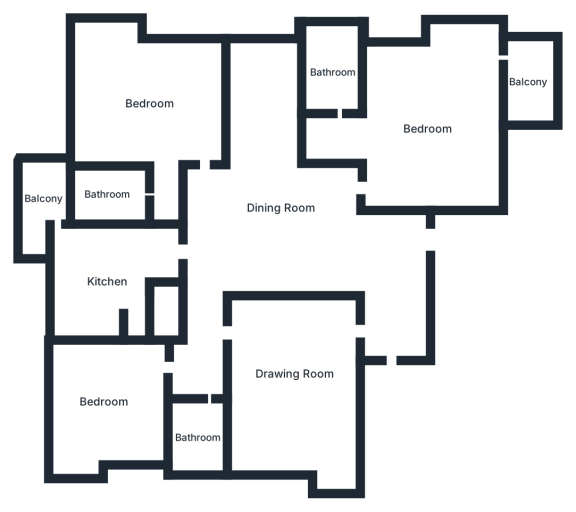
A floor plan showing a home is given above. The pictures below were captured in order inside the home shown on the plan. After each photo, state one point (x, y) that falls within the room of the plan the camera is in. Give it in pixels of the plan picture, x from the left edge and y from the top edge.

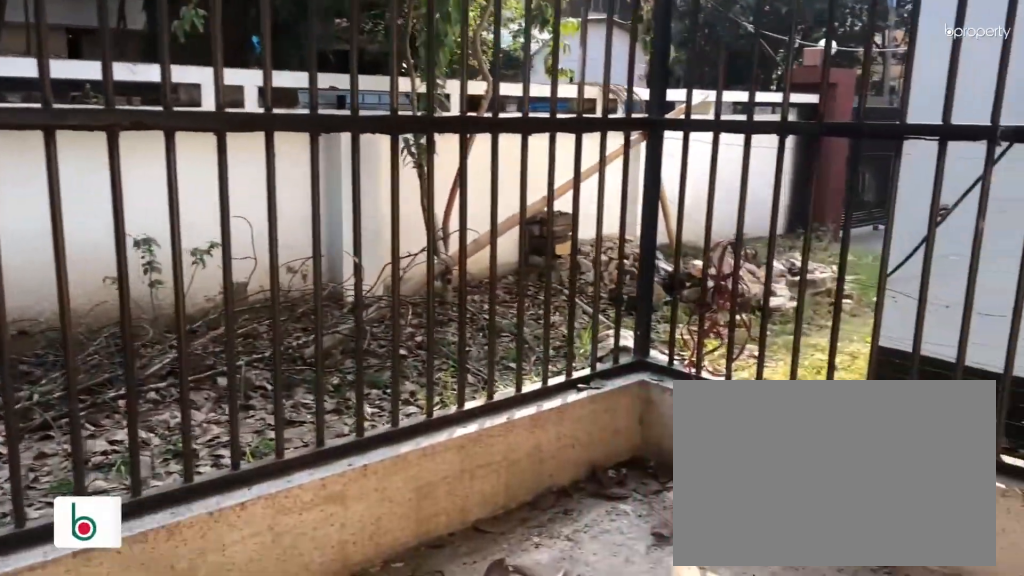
(531, 78)
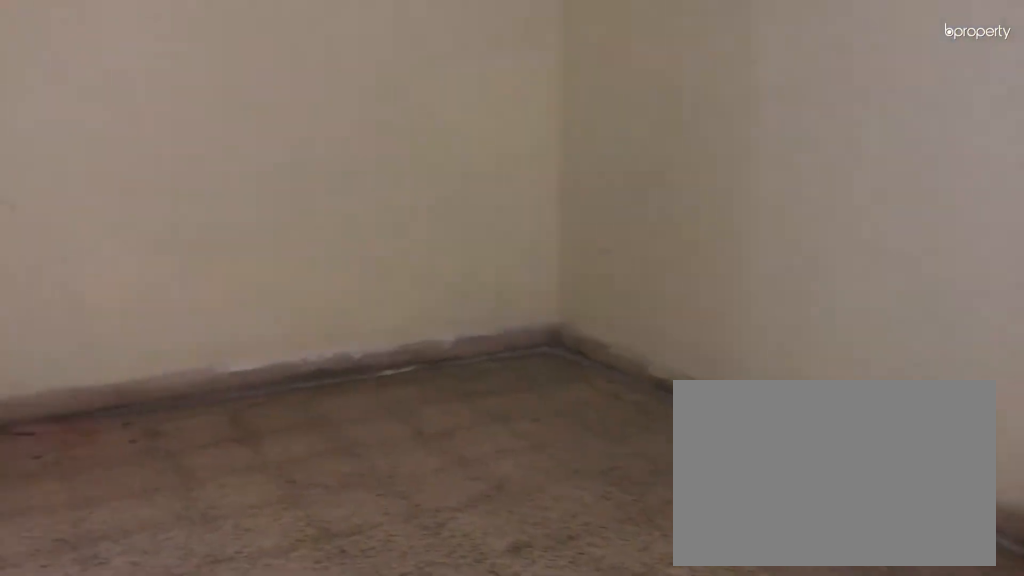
(149, 108)
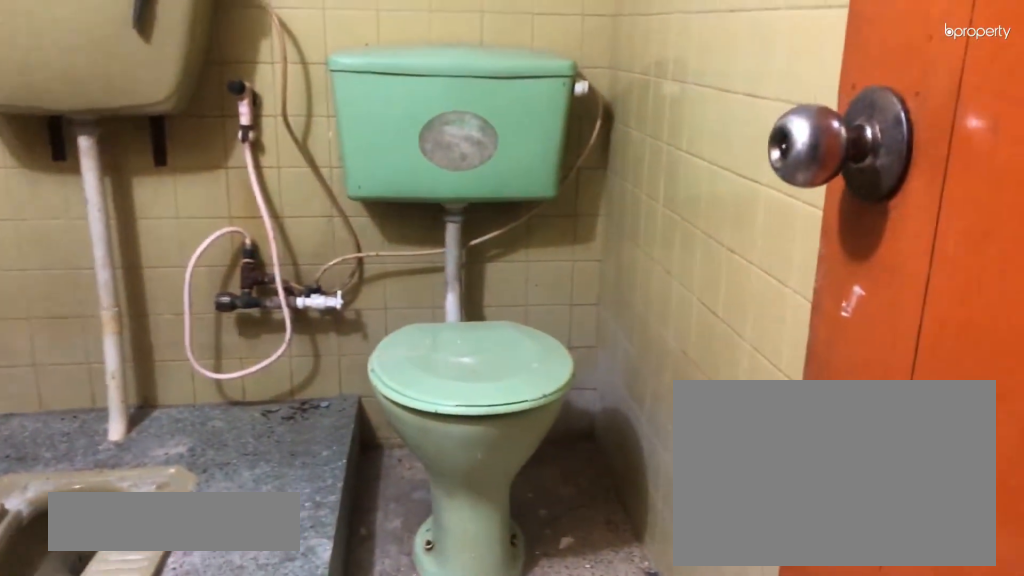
(107, 194)
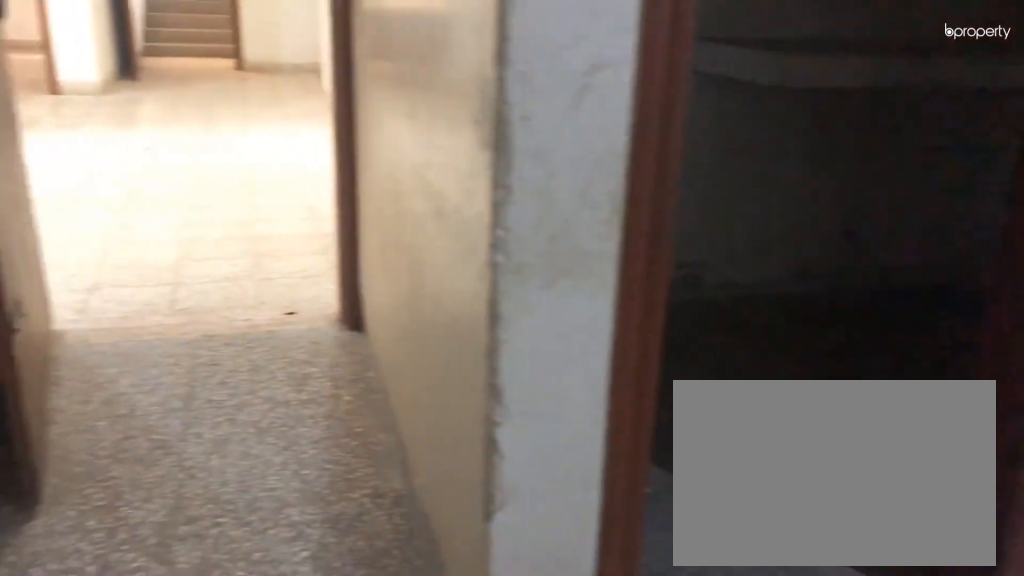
(104, 288)
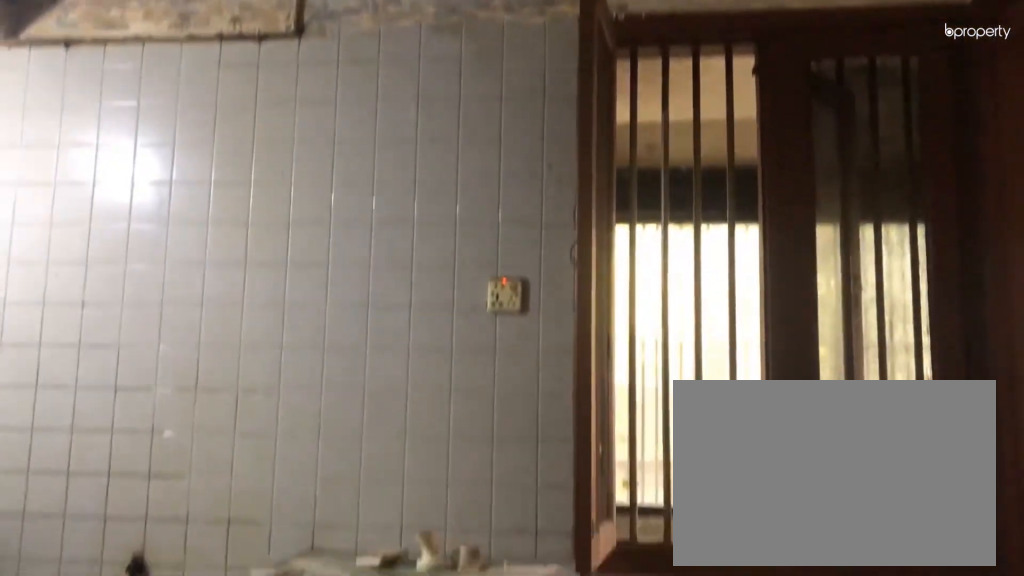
(104, 288)
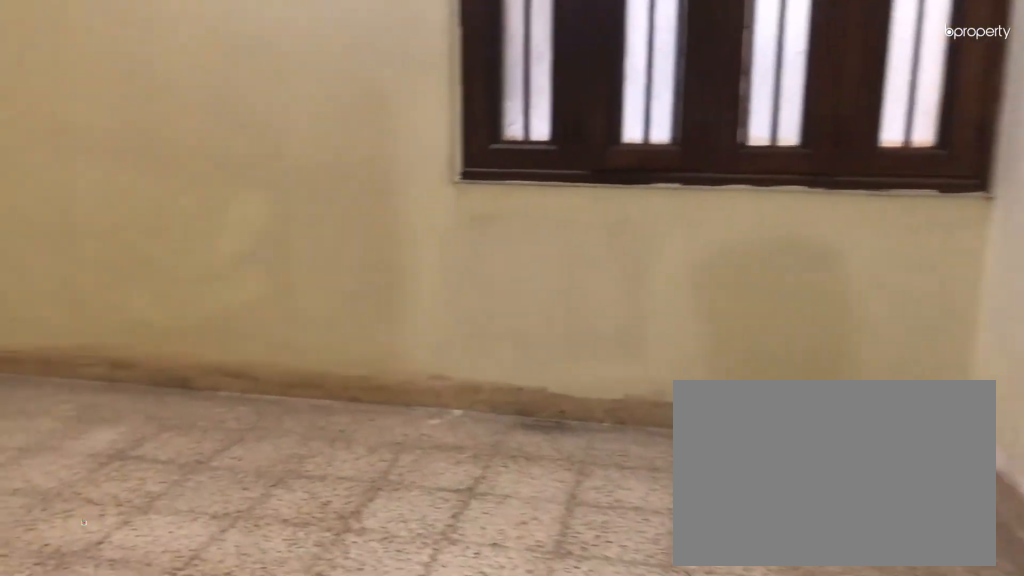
(107, 400)
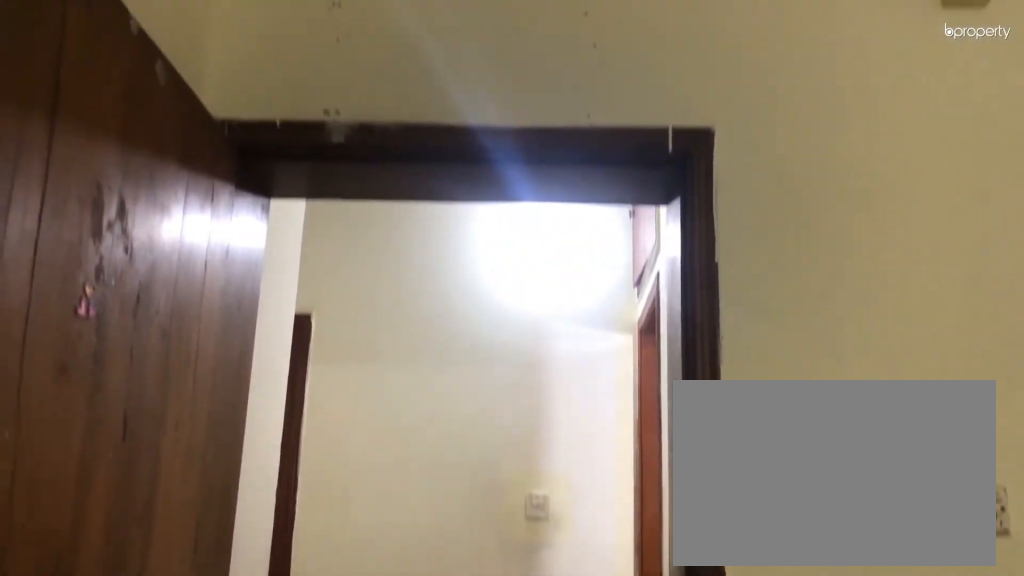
(107, 400)
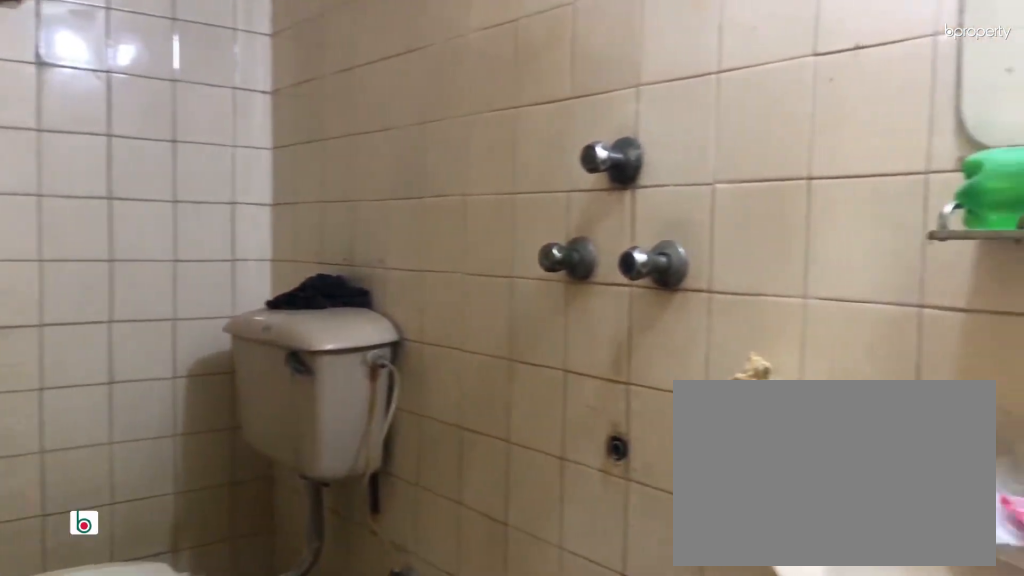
(197, 438)
